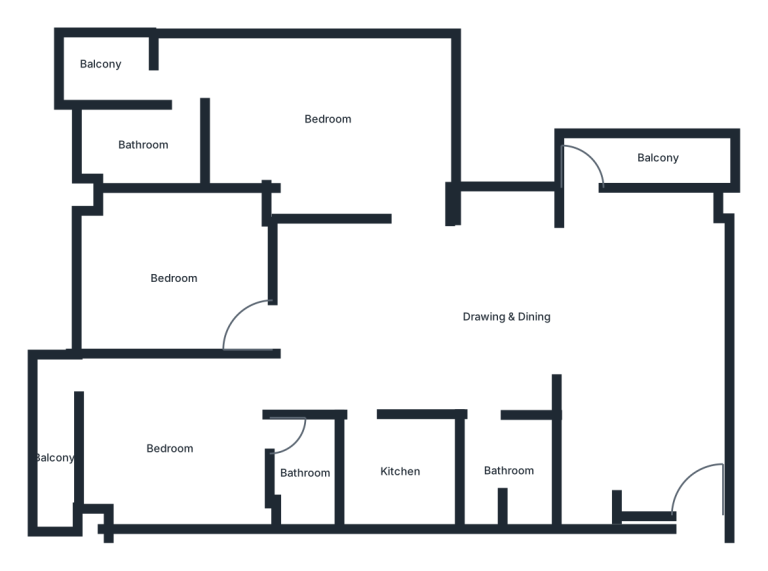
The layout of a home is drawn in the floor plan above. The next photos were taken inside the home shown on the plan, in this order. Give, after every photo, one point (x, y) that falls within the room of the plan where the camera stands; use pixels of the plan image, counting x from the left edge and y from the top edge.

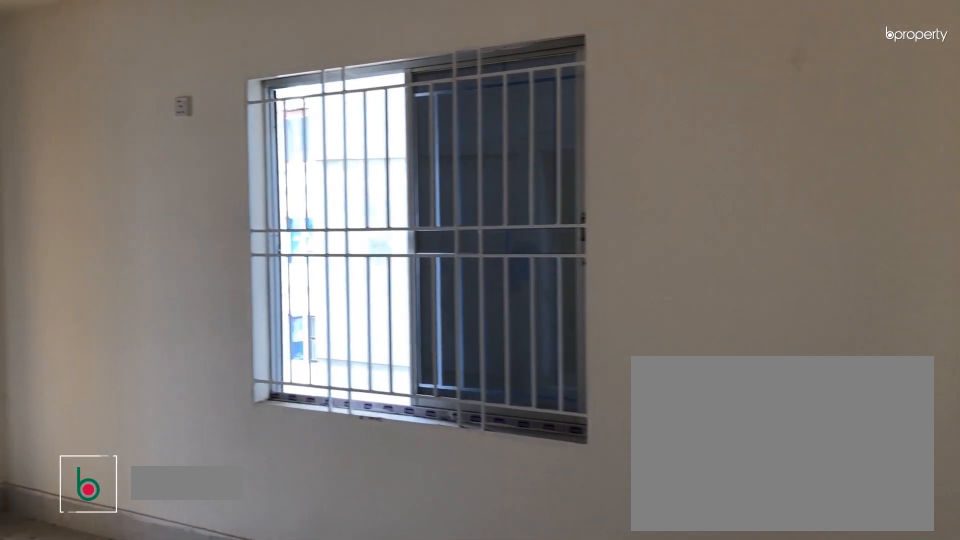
(324, 122)
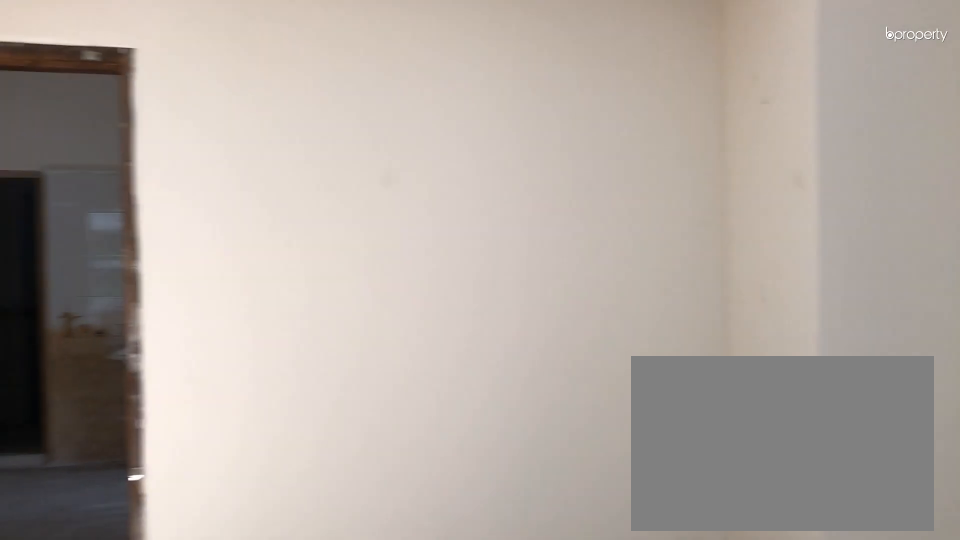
(318, 122)
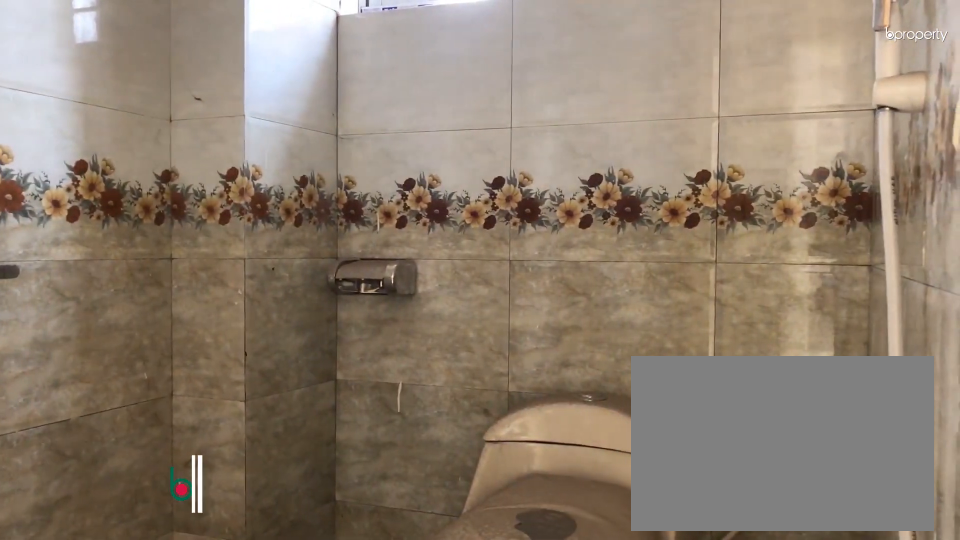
(141, 147)
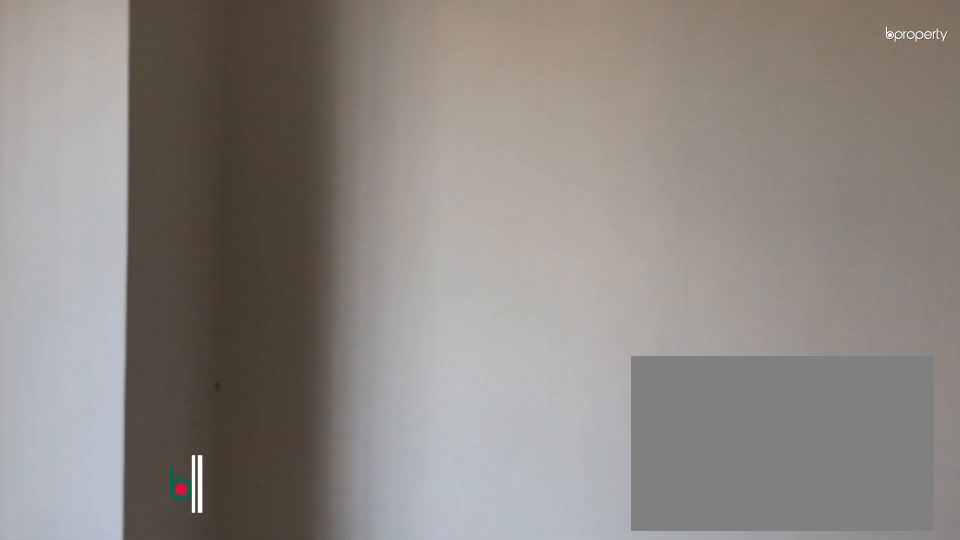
(178, 277)
